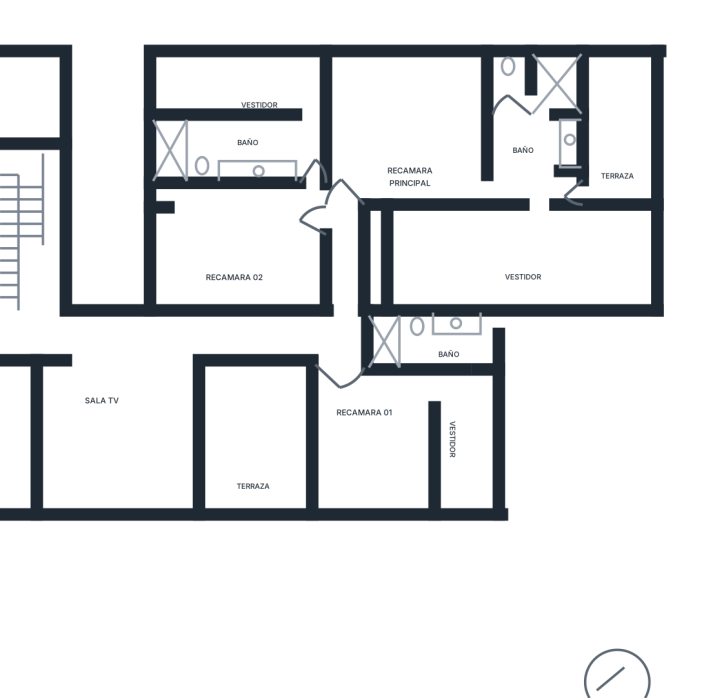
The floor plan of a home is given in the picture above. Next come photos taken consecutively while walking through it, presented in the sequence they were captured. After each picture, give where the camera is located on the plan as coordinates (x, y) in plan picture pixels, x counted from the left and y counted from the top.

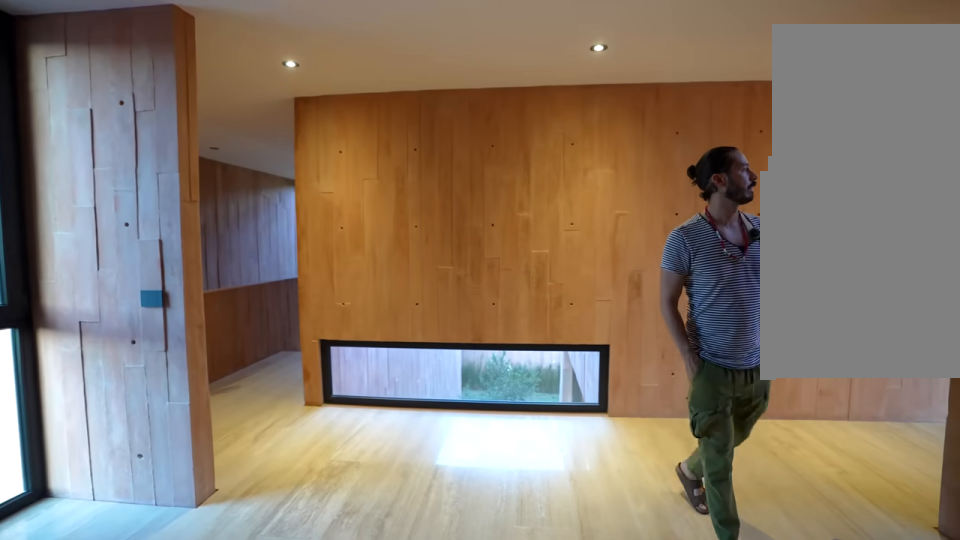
(178, 472)
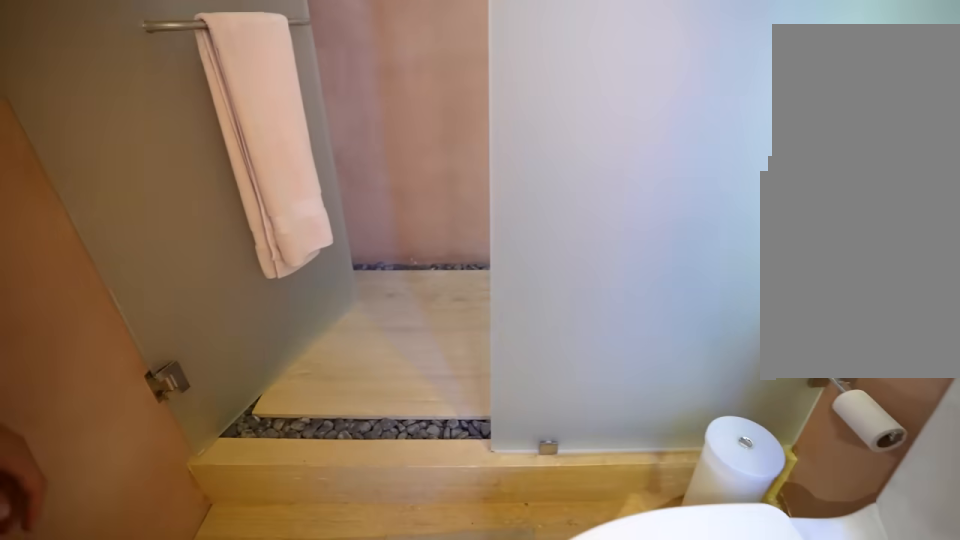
(448, 360)
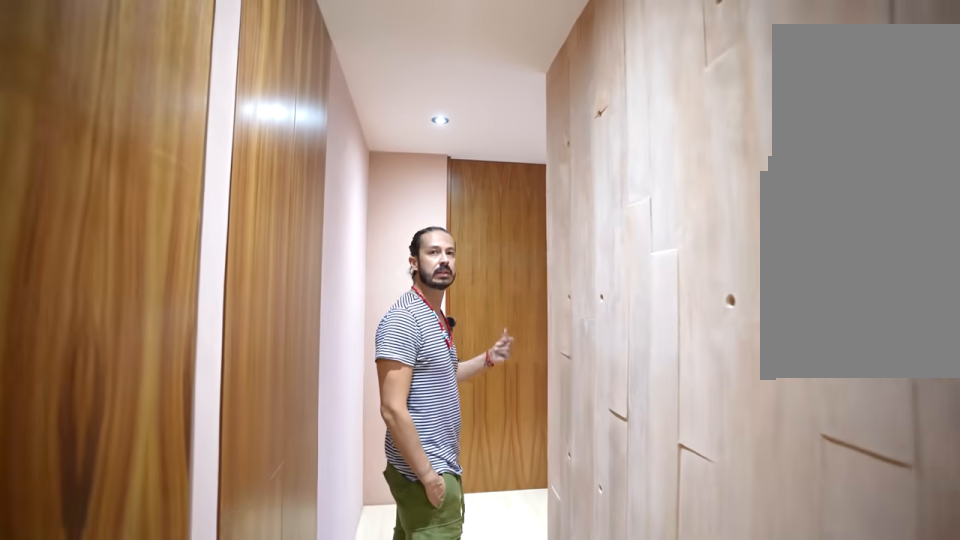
(345, 220)
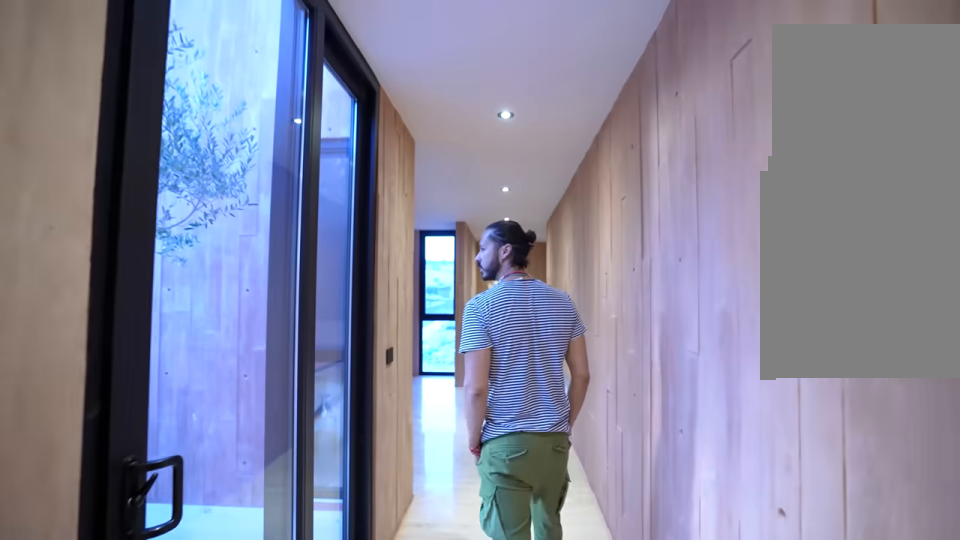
(342, 309)
